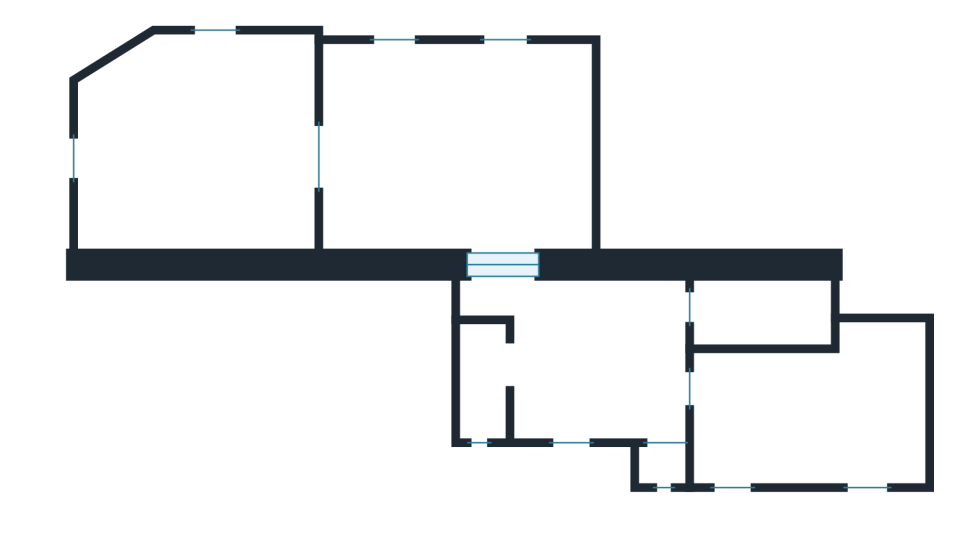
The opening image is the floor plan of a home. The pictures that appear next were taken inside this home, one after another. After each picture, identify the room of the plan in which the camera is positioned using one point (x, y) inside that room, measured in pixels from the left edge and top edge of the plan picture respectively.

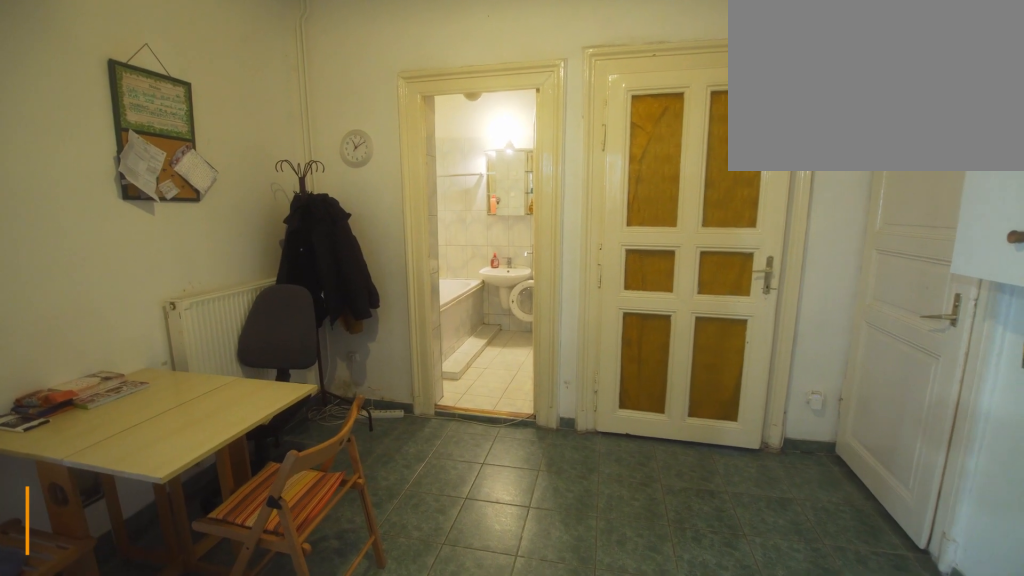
(576, 365)
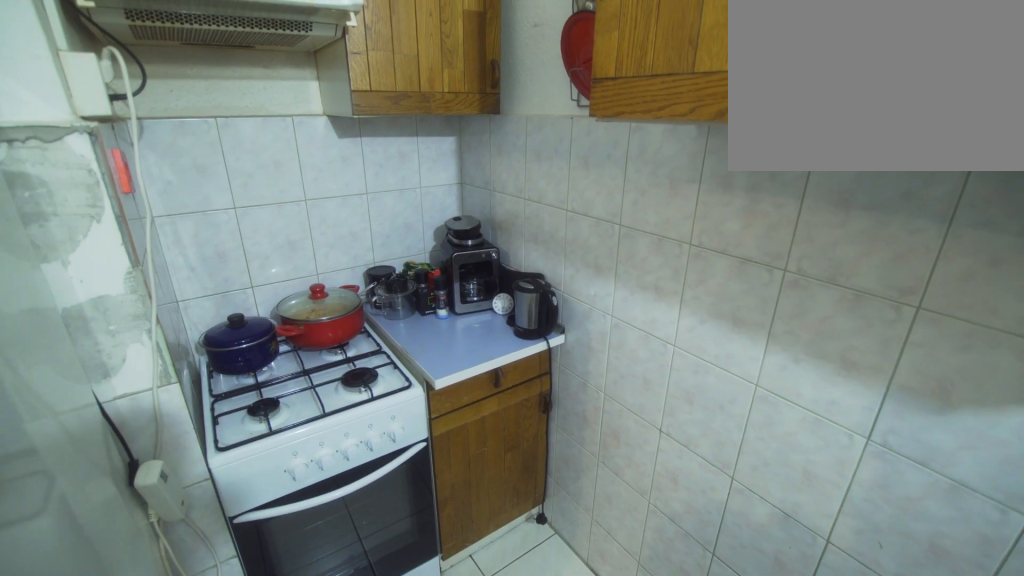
(486, 371)
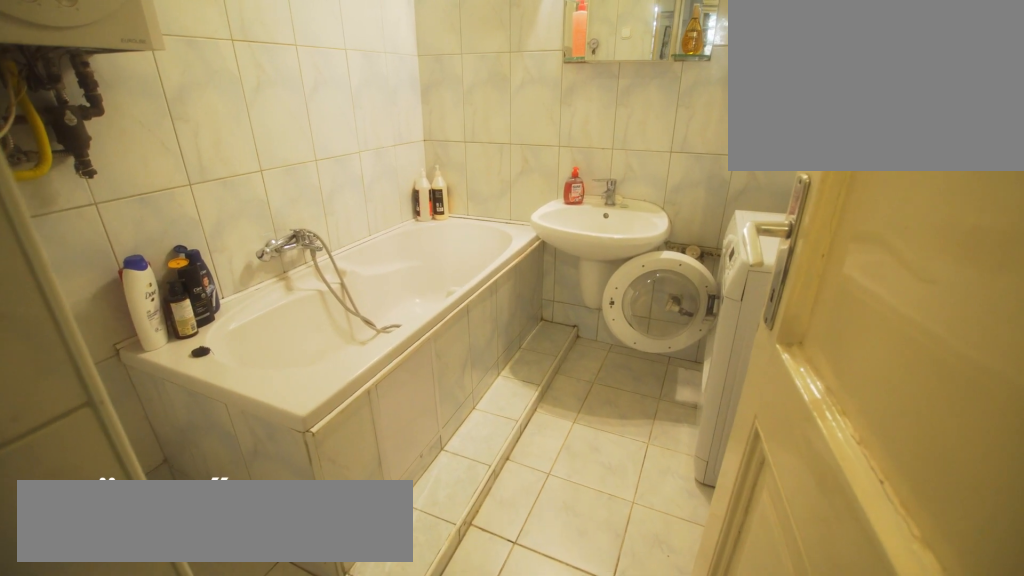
(761, 305)
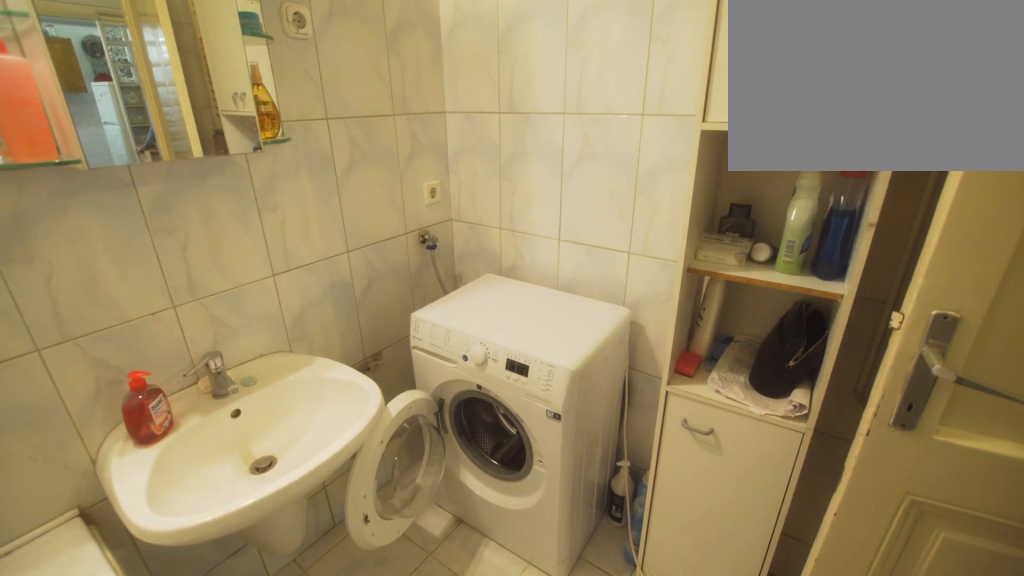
(760, 305)
